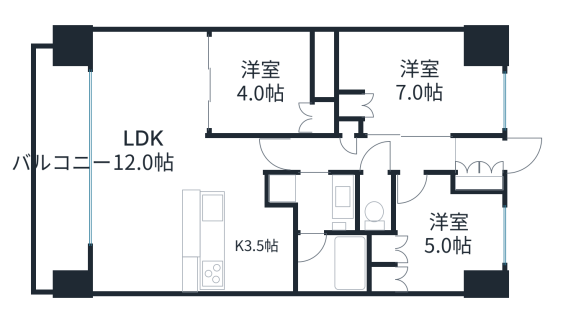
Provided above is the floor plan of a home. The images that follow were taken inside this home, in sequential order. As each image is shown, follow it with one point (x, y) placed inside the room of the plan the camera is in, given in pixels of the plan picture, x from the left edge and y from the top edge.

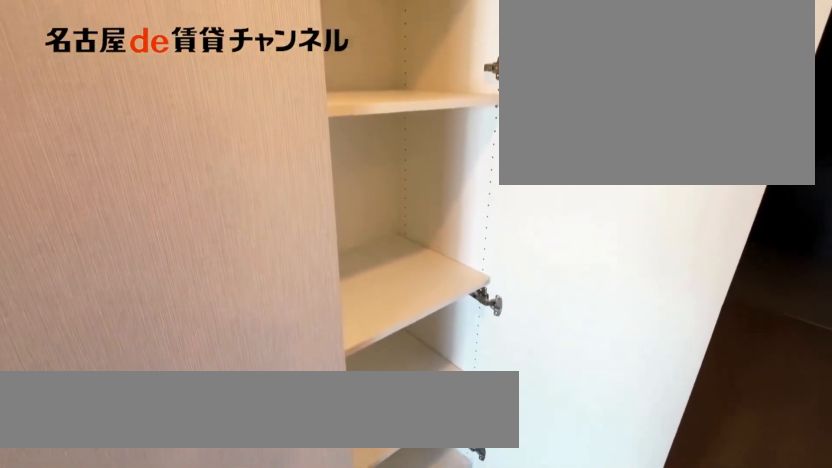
(347, 128)
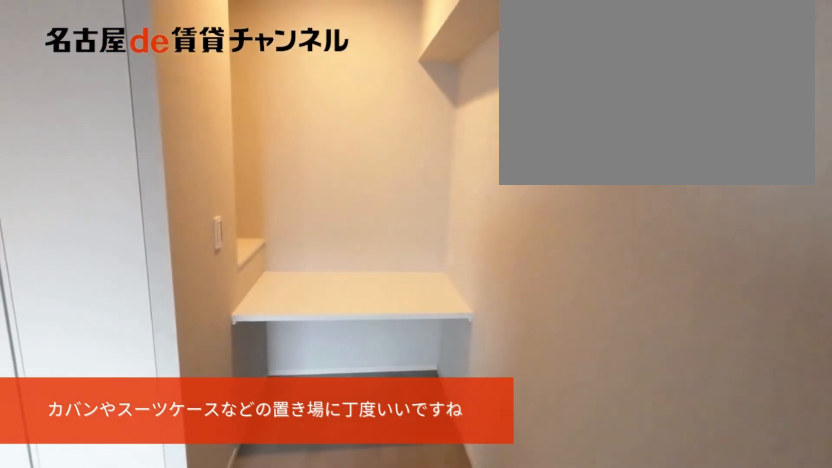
(419, 81)
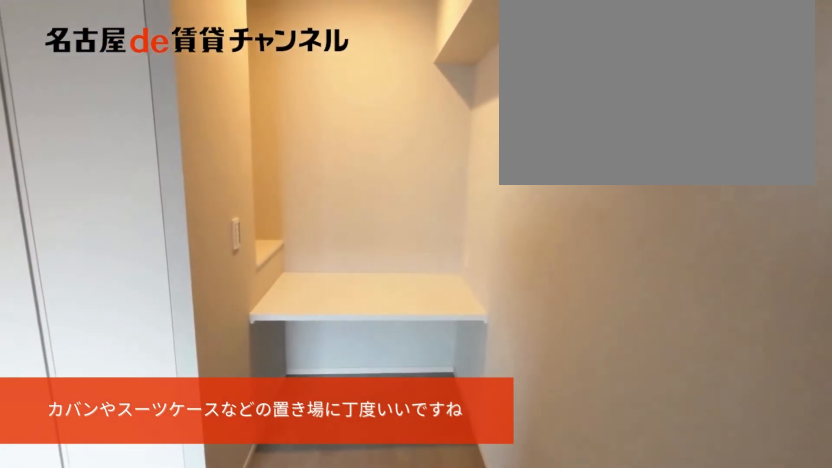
(419, 81)
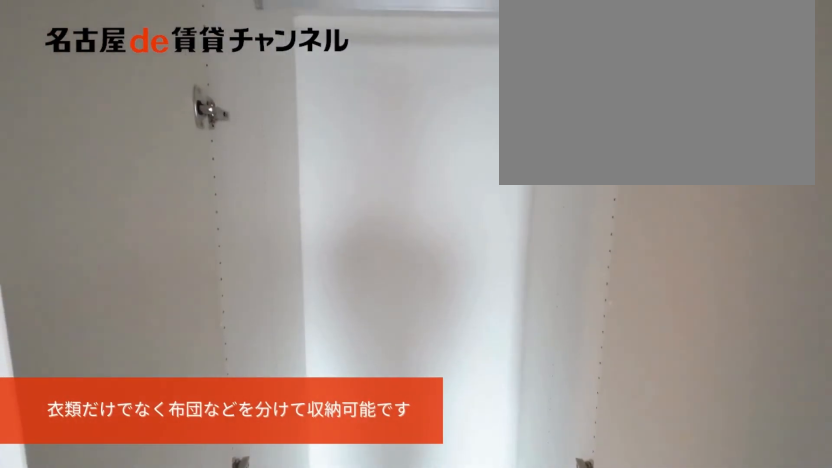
(348, 105)
